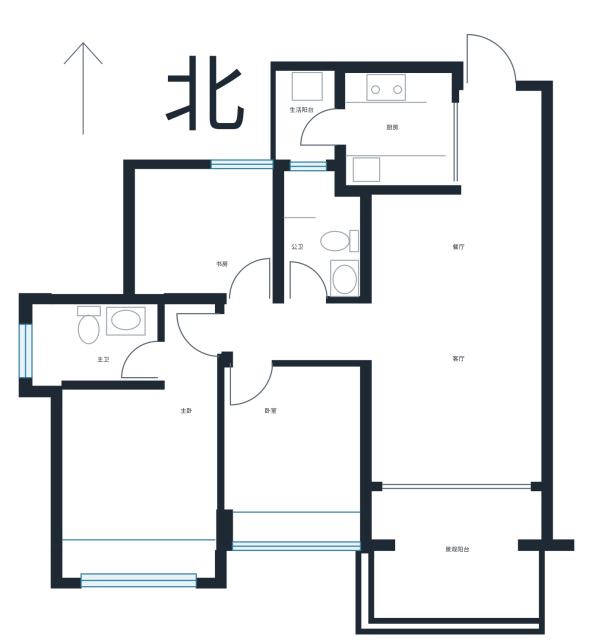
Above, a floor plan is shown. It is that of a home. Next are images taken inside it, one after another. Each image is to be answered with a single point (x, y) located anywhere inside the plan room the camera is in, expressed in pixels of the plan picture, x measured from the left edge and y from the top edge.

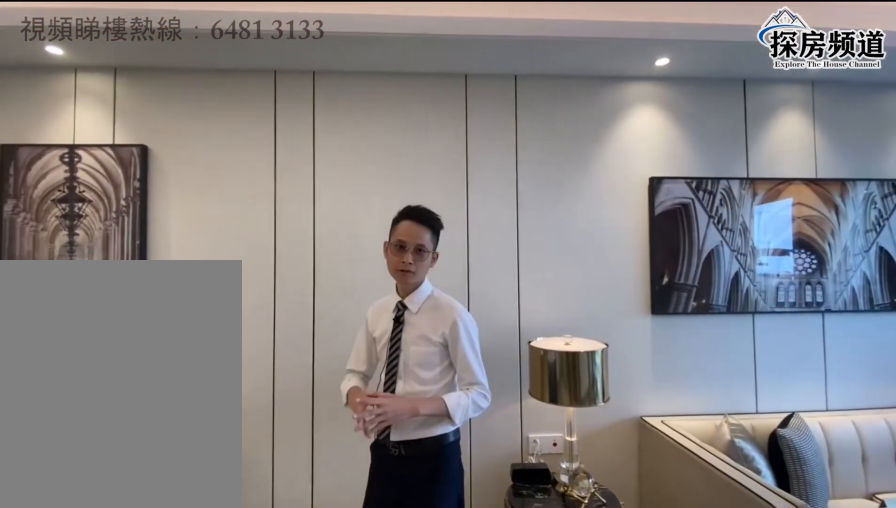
(474, 295)
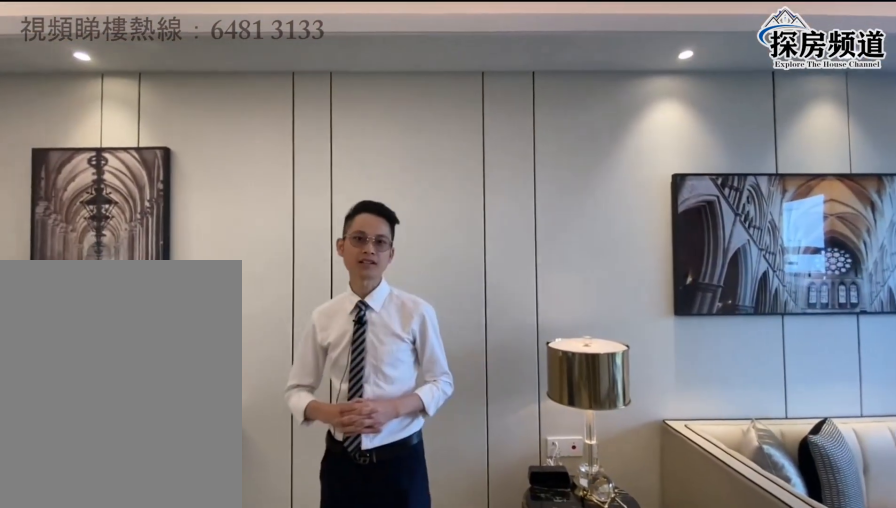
(472, 308)
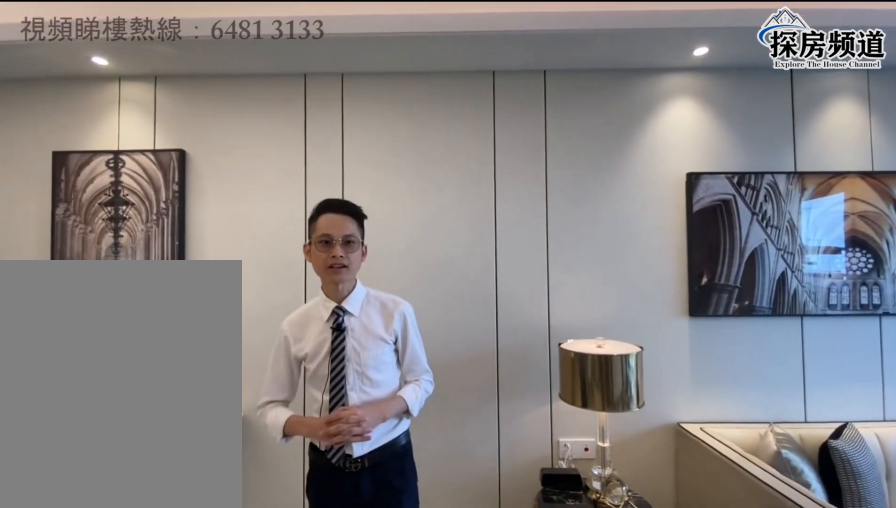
(474, 295)
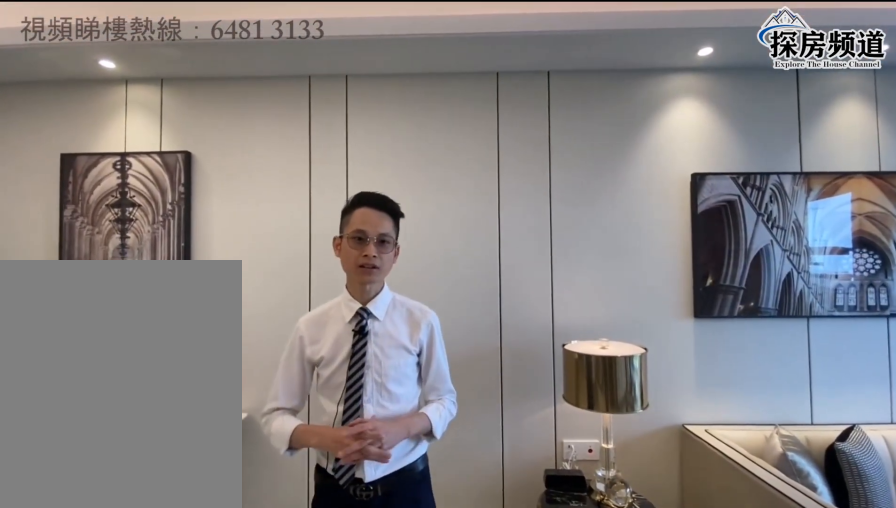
(473, 308)
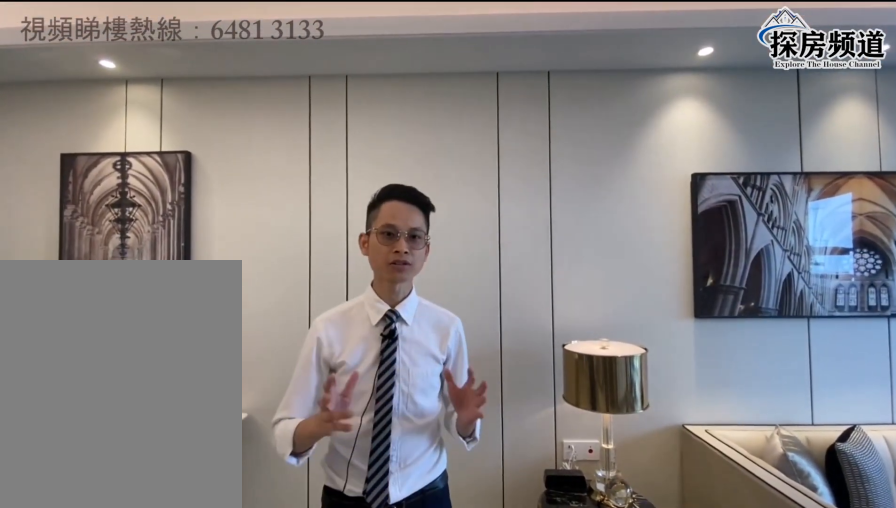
(474, 295)
